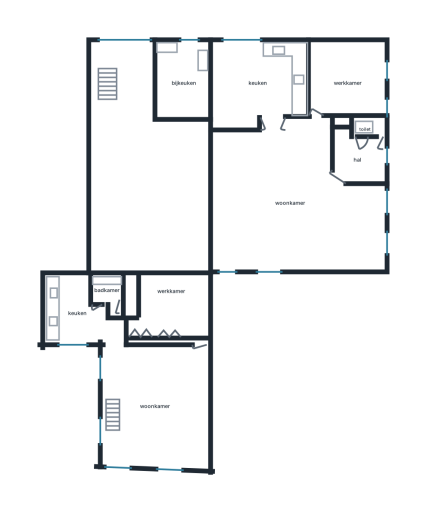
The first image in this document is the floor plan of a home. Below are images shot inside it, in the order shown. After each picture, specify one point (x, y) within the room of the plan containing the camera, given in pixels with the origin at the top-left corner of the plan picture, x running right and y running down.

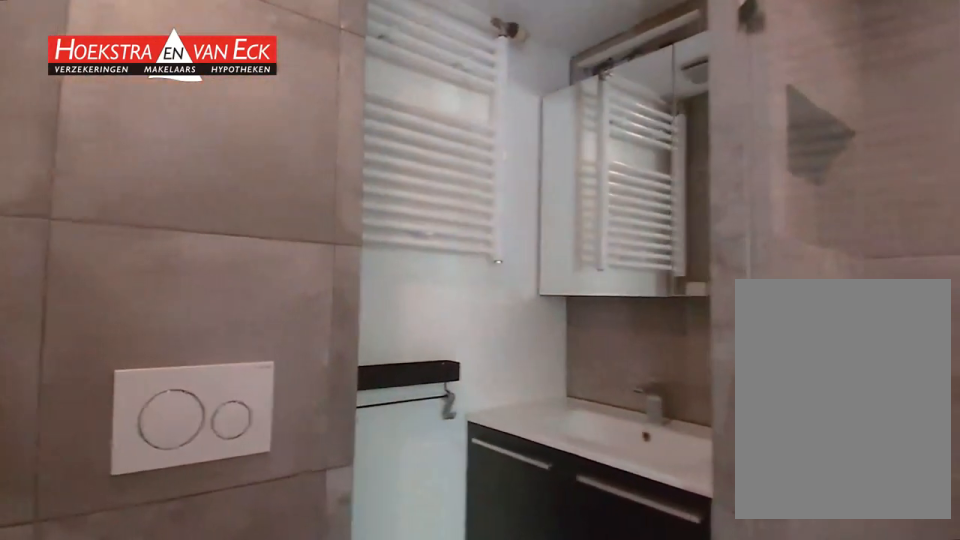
(108, 291)
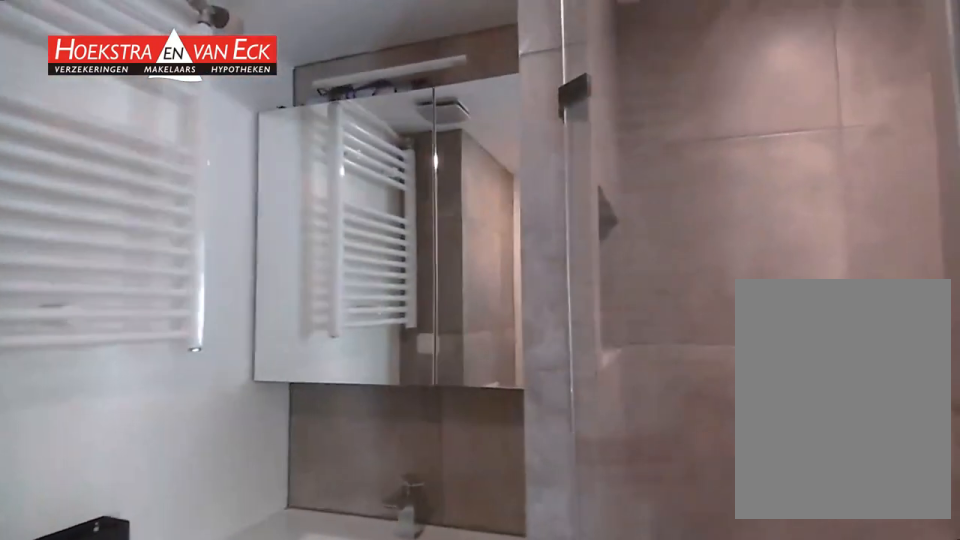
(108, 291)
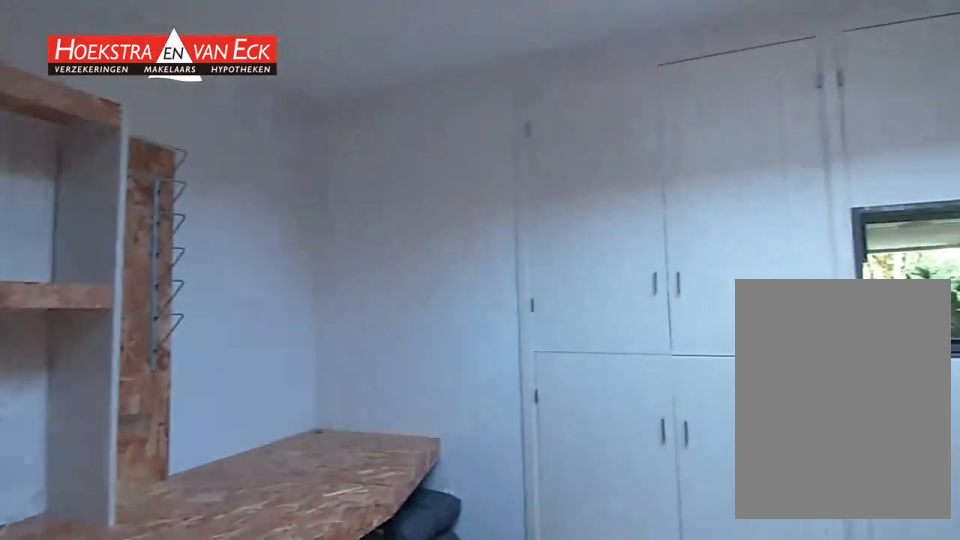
(170, 310)
